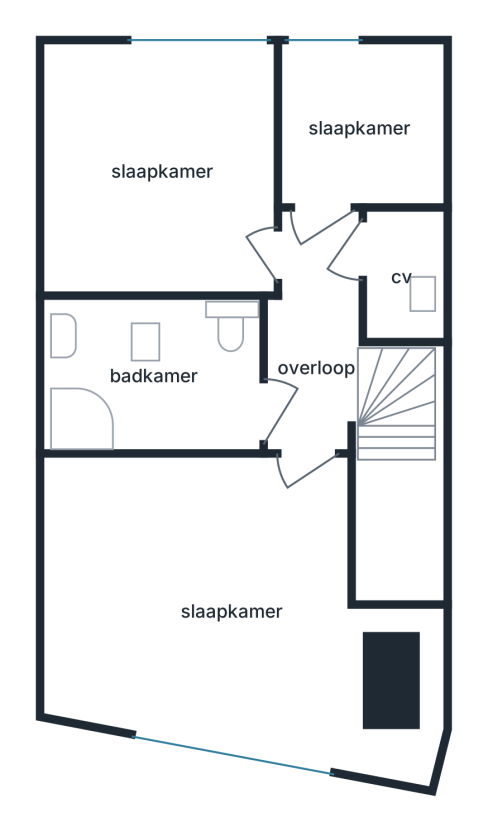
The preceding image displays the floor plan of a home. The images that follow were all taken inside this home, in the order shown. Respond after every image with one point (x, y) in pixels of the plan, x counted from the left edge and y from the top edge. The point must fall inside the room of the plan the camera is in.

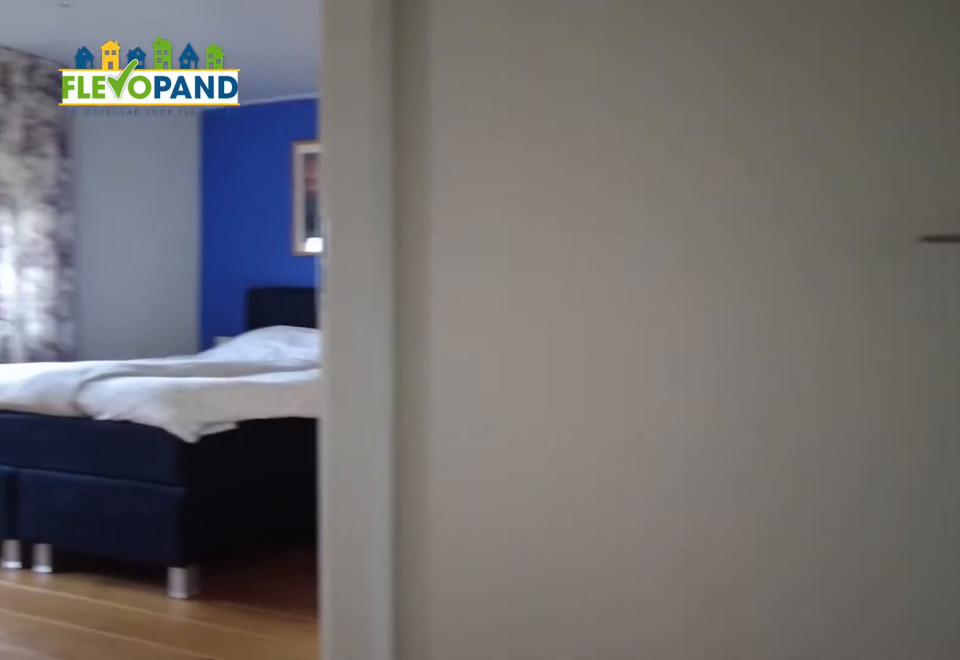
(315, 333)
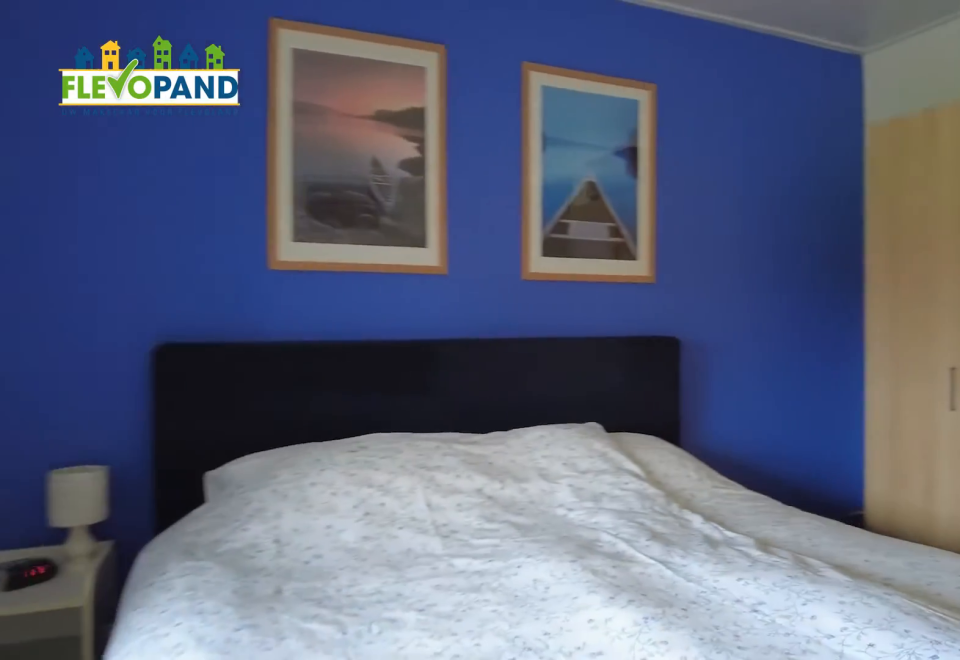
(224, 643)
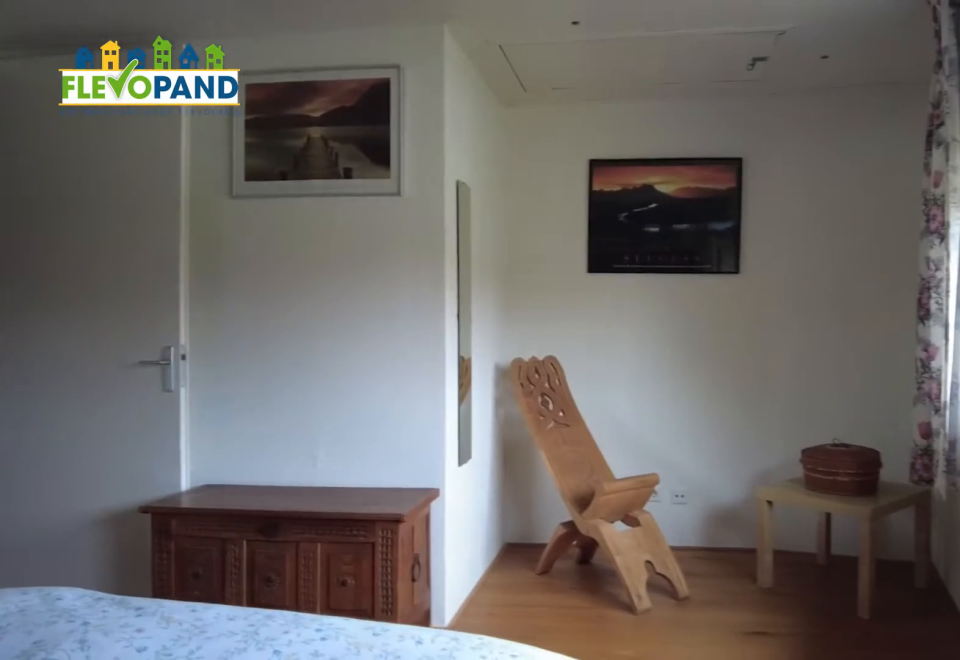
(224, 643)
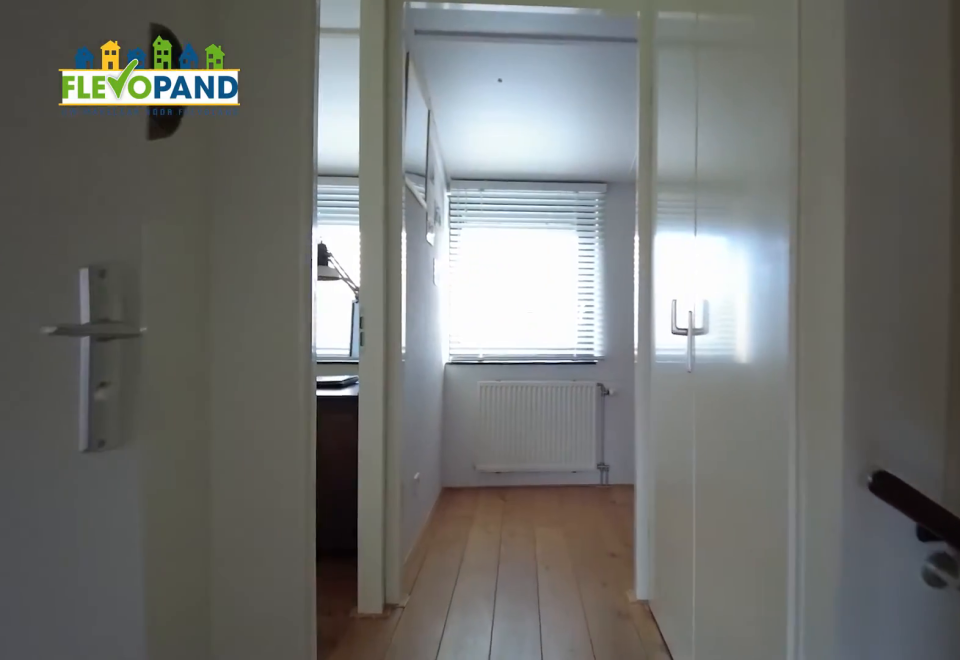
(314, 334)
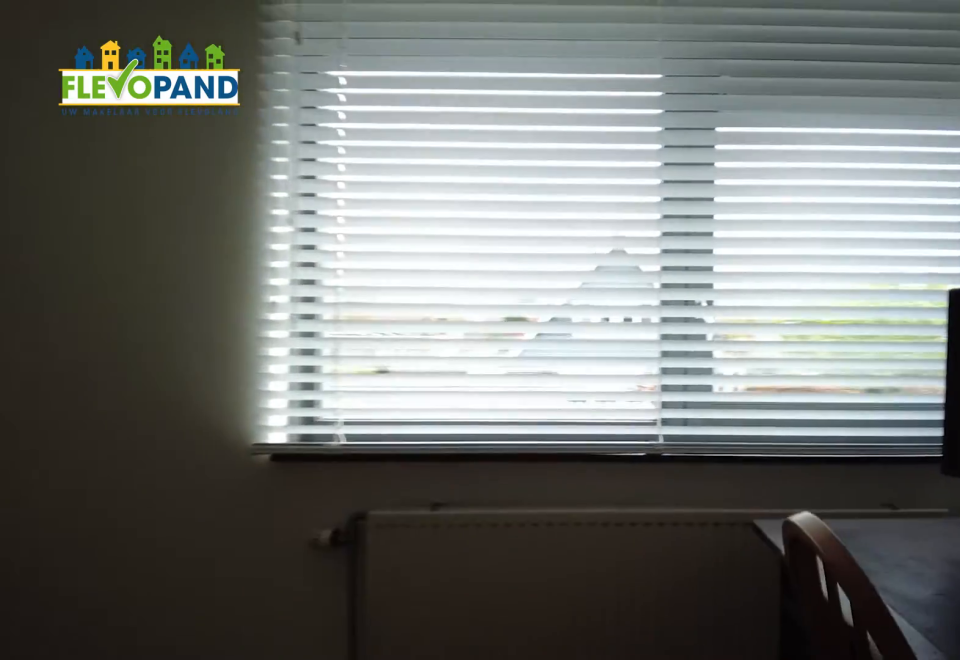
(72, 171)
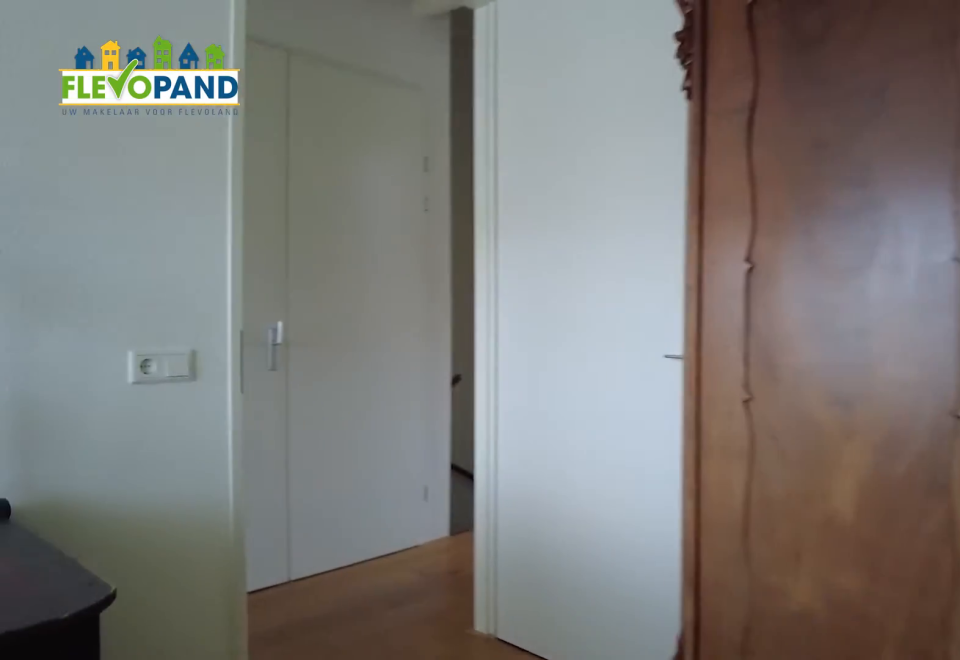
(72, 171)
